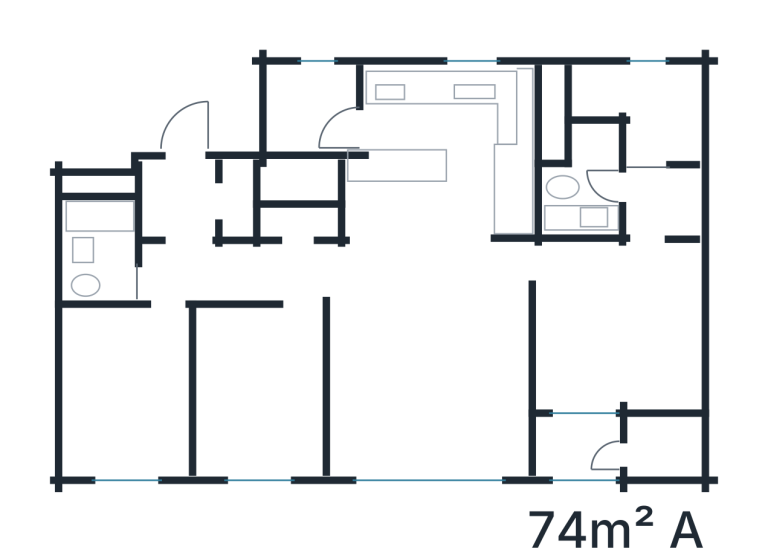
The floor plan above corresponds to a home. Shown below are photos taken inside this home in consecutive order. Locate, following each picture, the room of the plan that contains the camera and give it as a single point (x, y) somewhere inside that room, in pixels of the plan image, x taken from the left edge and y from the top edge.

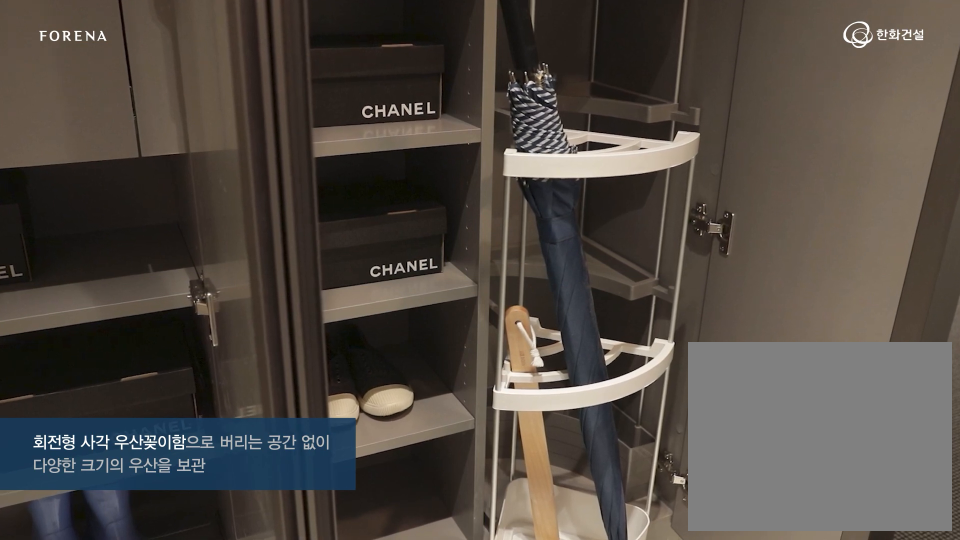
(188, 197)
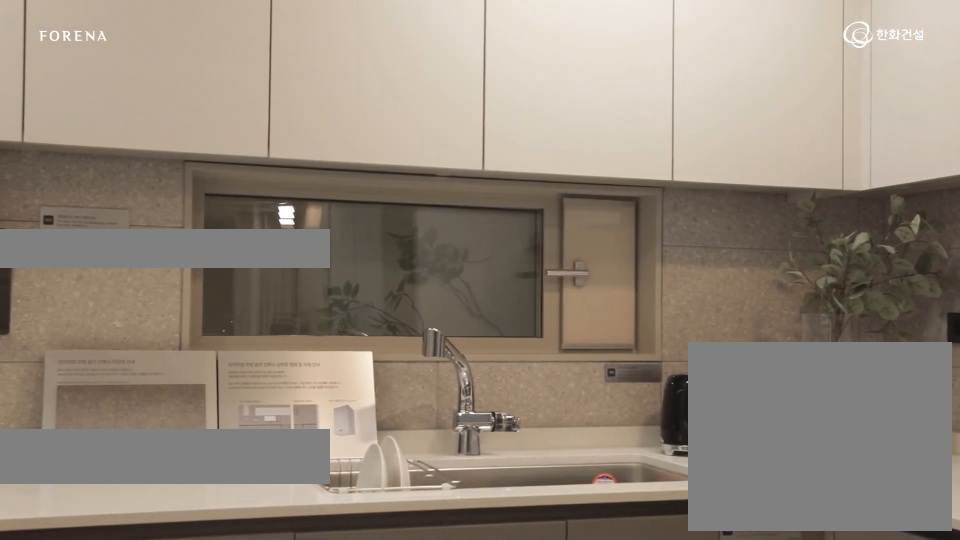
(421, 215)
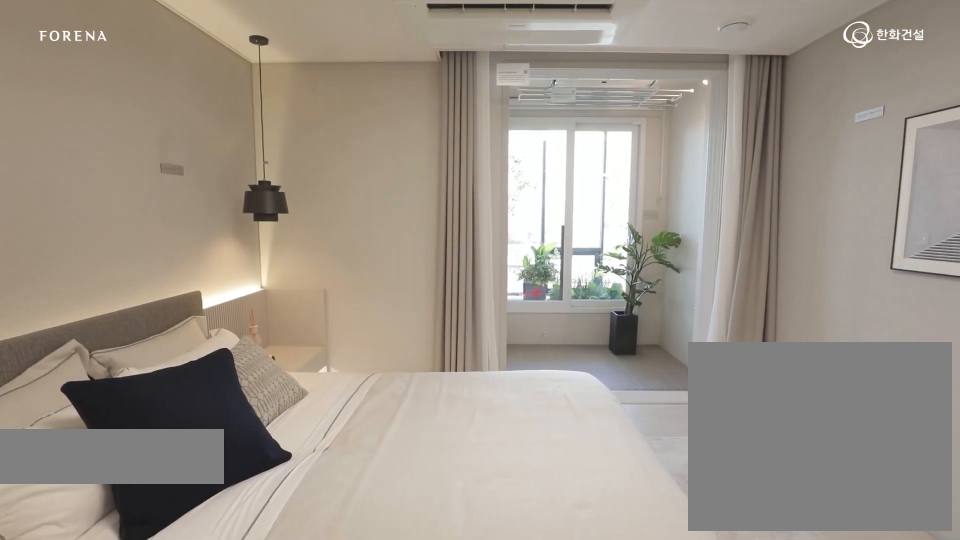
(620, 316)
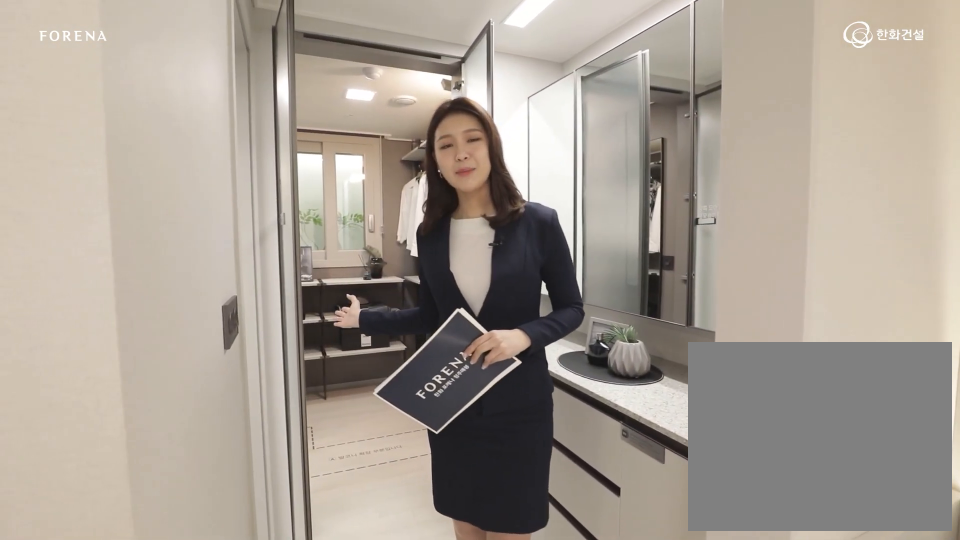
(620, 316)
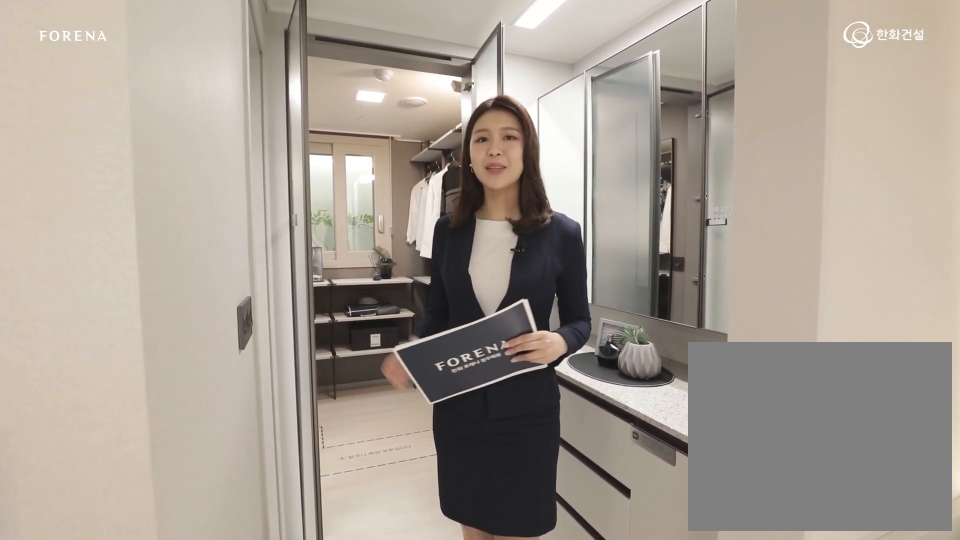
(620, 316)
